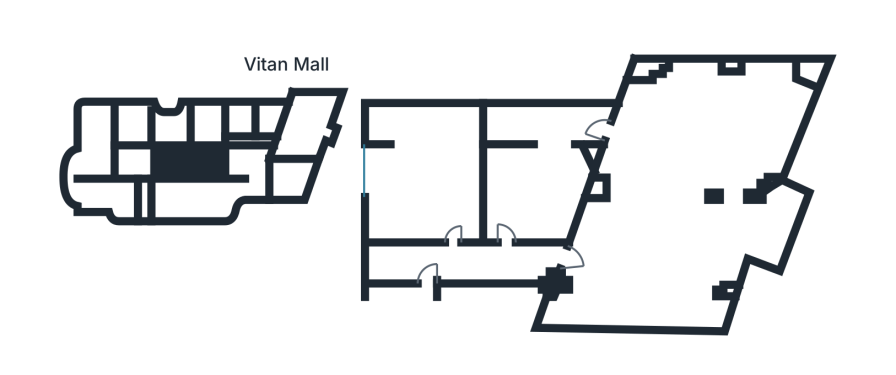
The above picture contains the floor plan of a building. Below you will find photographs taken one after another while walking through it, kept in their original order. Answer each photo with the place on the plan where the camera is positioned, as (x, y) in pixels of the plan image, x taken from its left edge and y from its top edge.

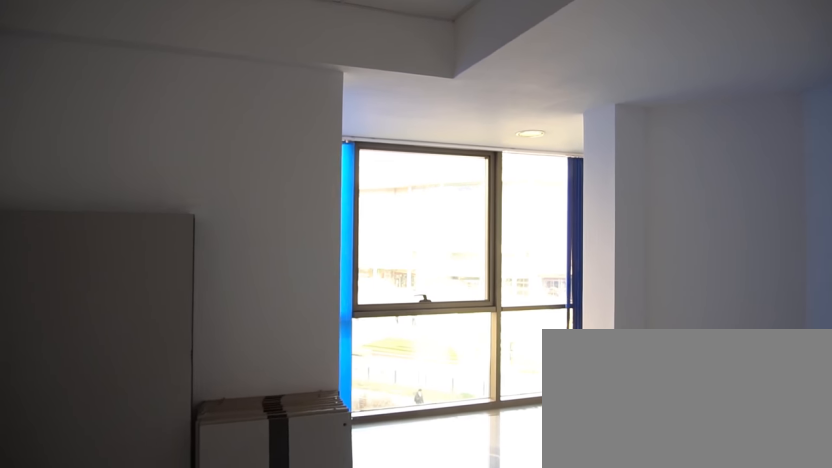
(535, 193)
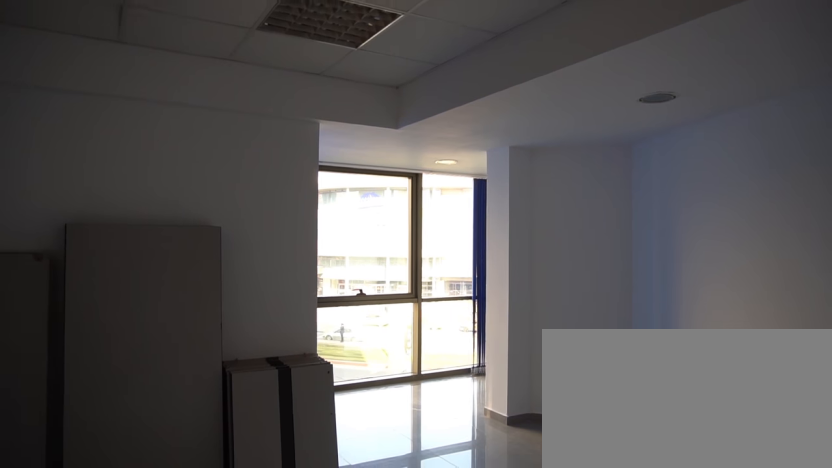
(505, 252)
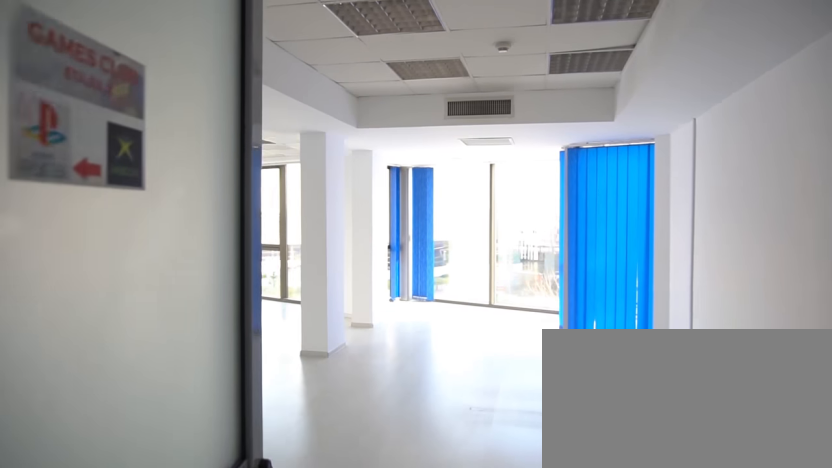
(563, 268)
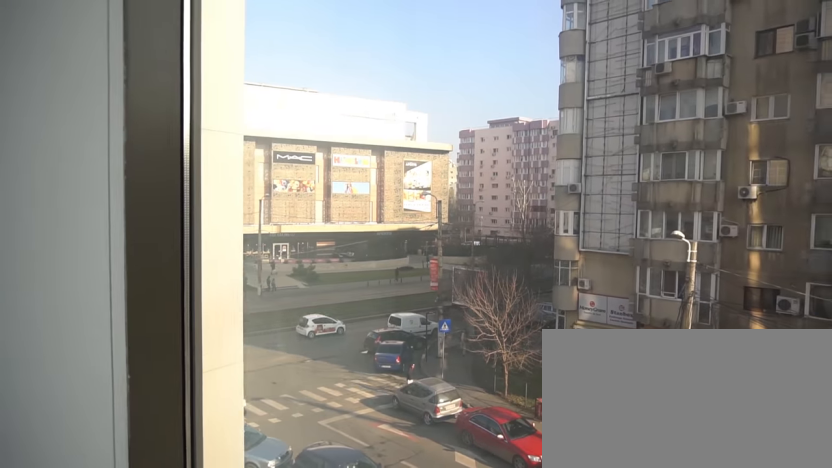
(706, 309)
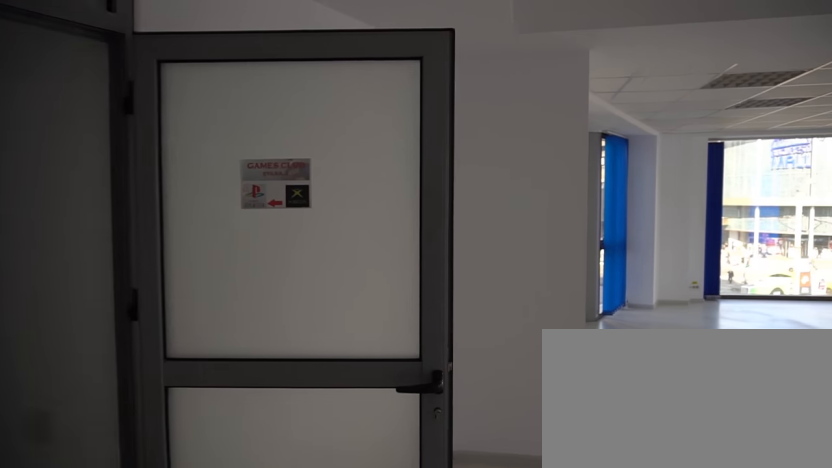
(587, 261)
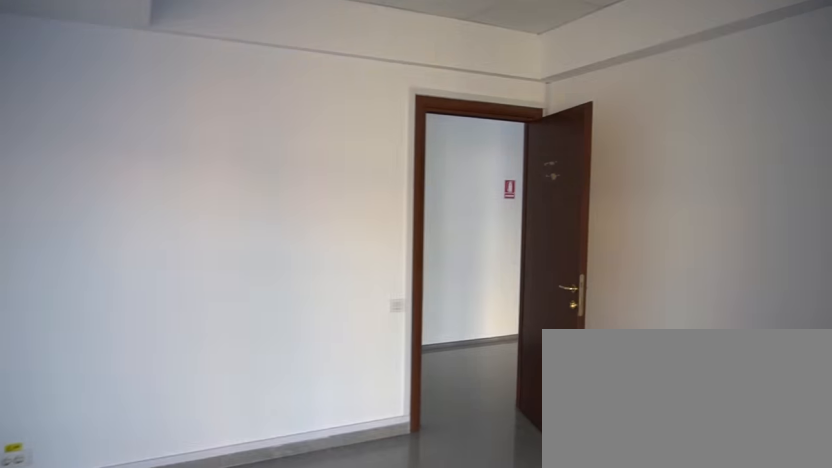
(525, 215)
